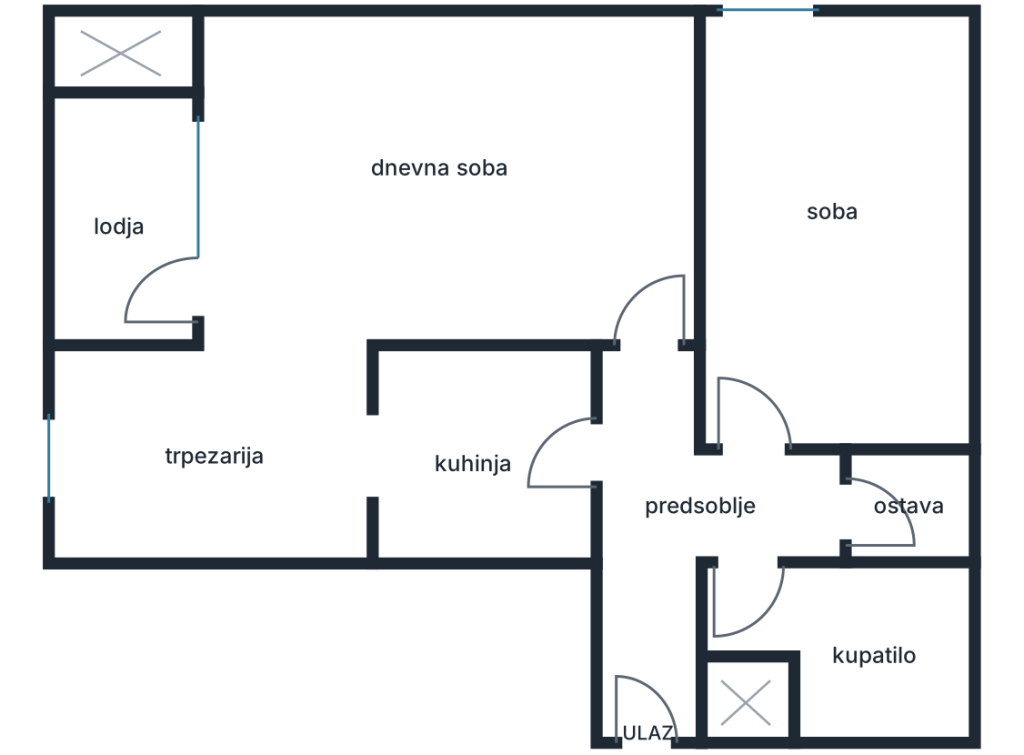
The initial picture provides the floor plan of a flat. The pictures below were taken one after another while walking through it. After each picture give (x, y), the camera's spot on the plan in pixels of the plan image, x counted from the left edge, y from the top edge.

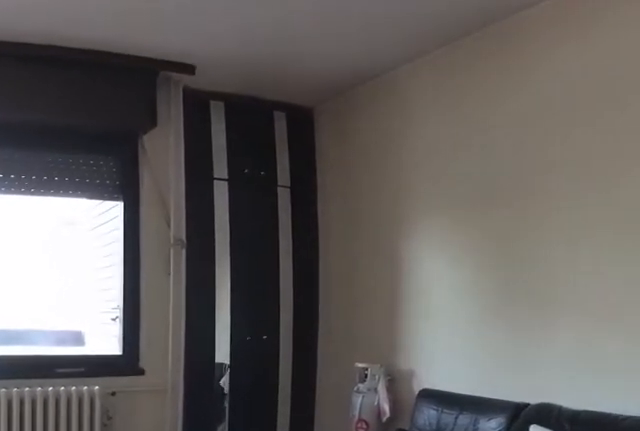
(477, 266)
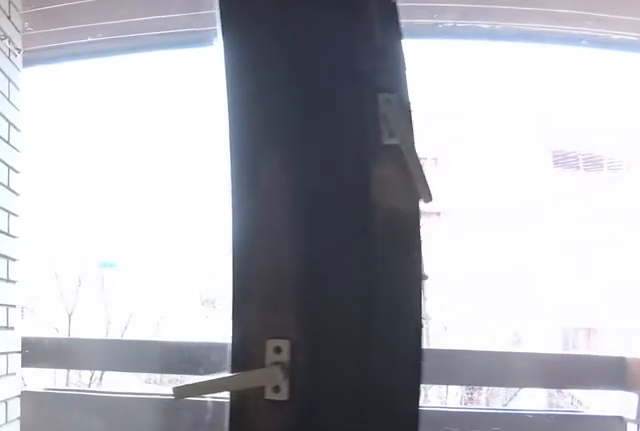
(266, 243)
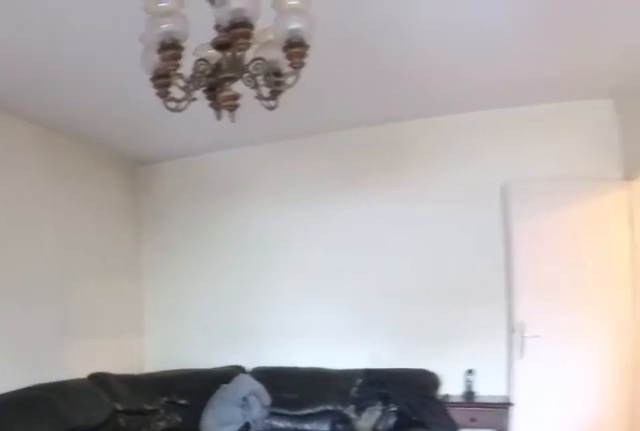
(228, 250)
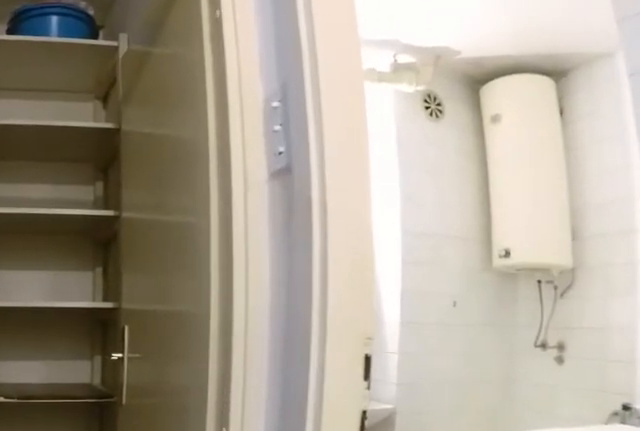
(646, 492)
